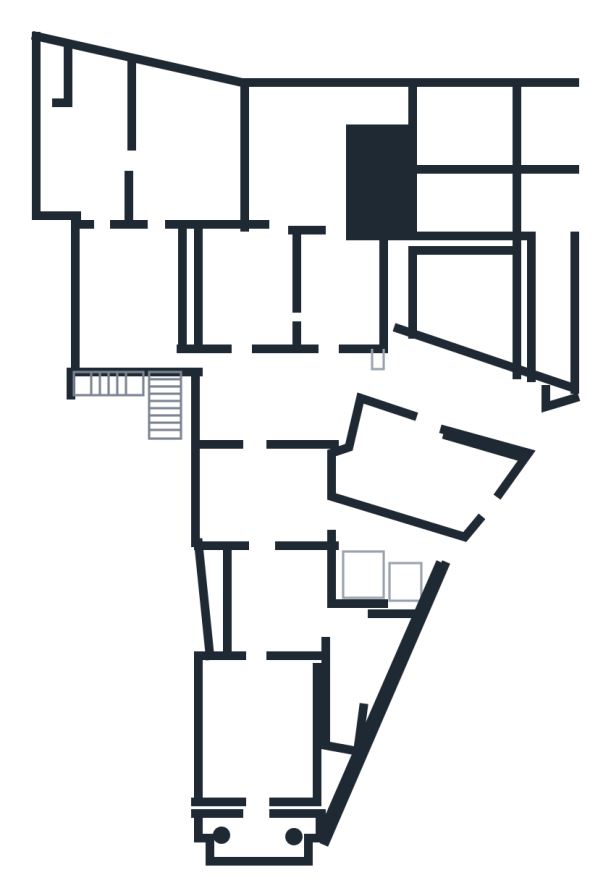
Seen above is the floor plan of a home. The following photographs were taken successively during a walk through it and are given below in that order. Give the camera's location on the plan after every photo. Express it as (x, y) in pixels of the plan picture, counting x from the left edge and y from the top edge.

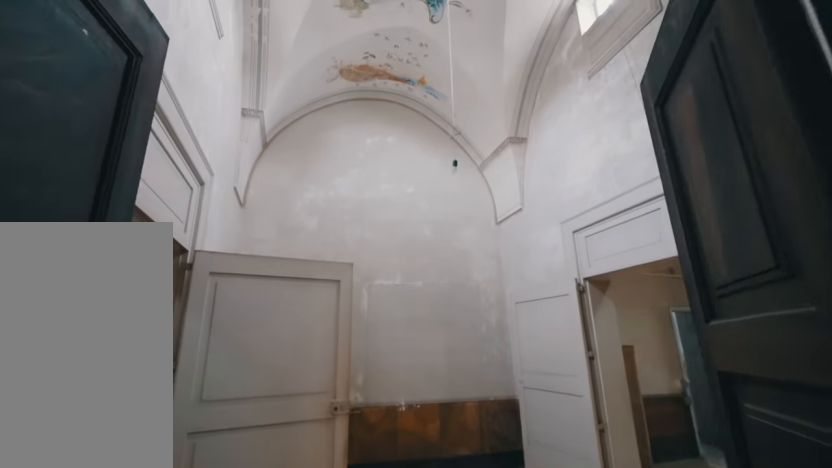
(329, 534)
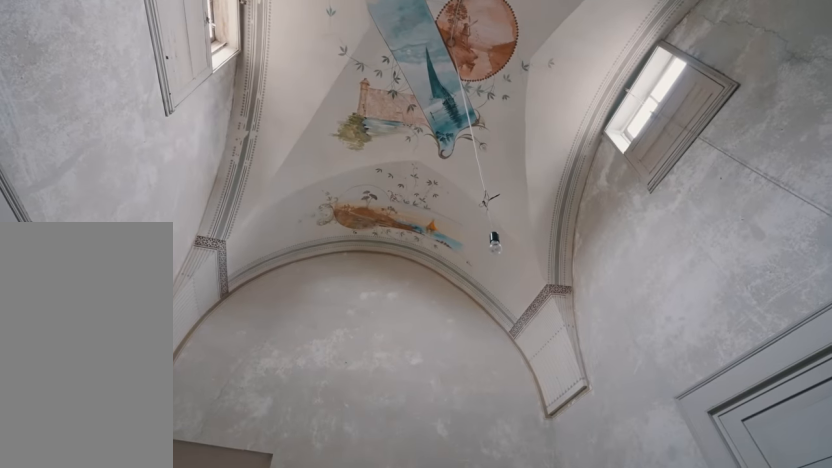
(257, 498)
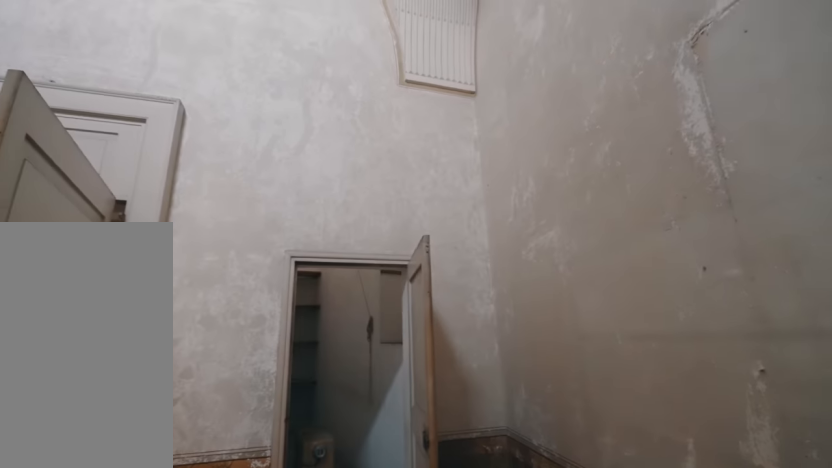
(257, 498)
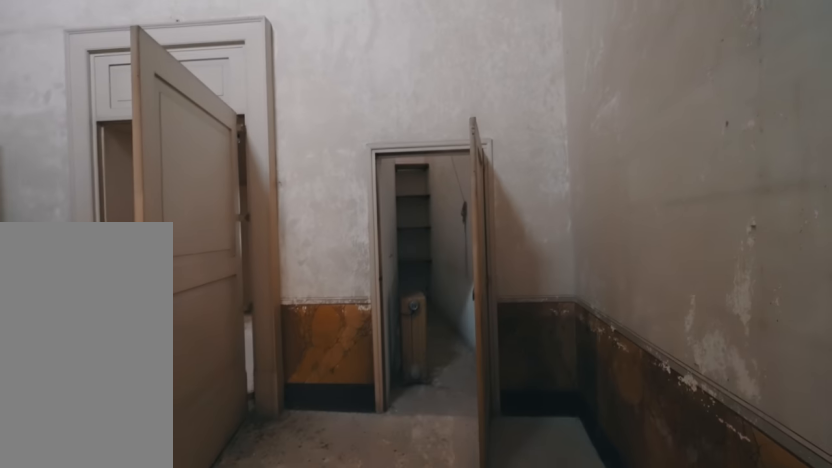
(257, 498)
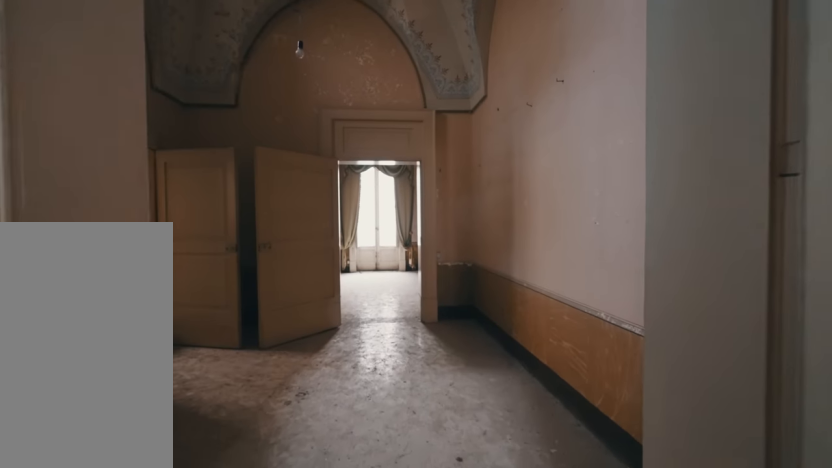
(258, 508)
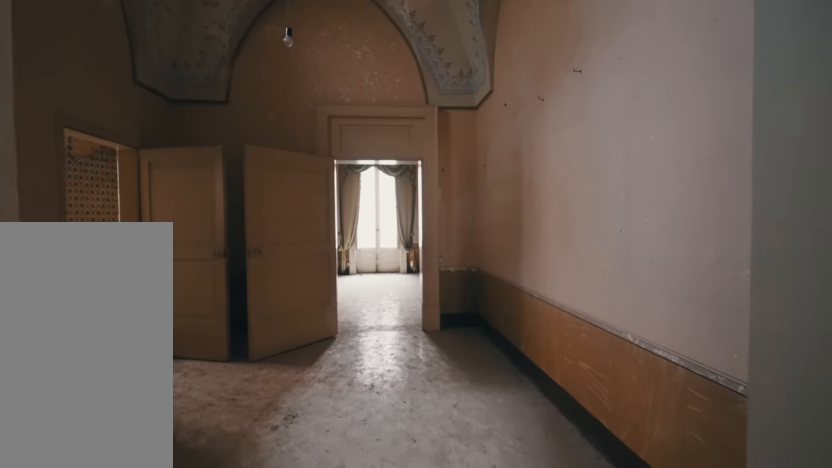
(260, 538)
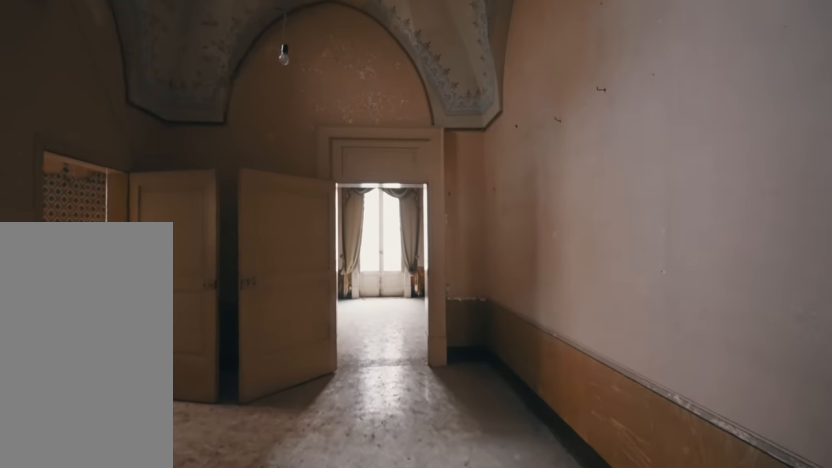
(264, 576)
